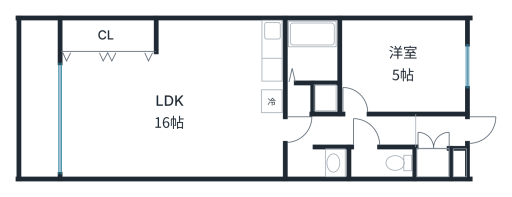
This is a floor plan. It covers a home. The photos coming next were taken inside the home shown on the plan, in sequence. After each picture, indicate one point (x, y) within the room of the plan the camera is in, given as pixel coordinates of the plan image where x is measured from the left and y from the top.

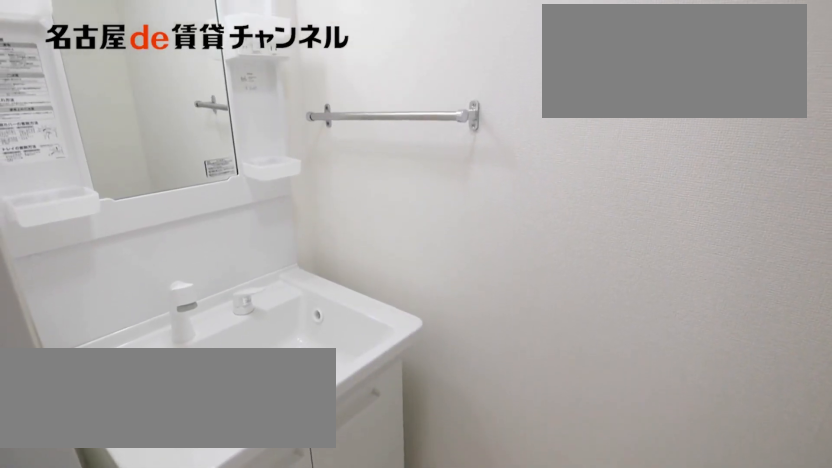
(317, 162)
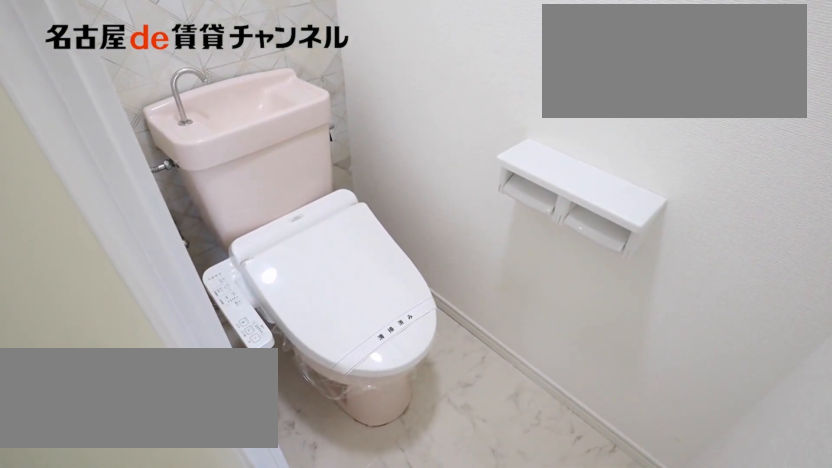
(381, 161)
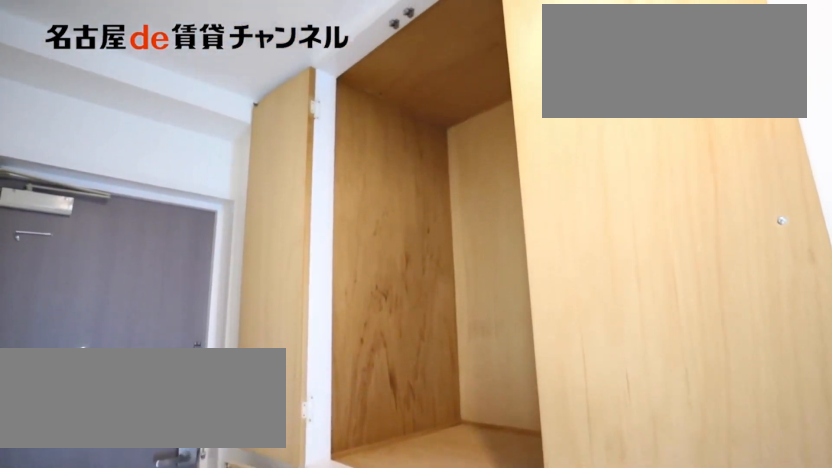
(441, 146)
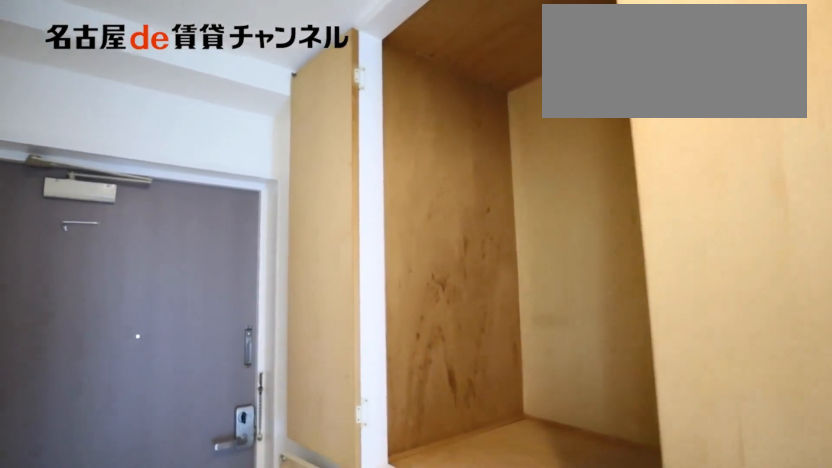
(441, 146)
